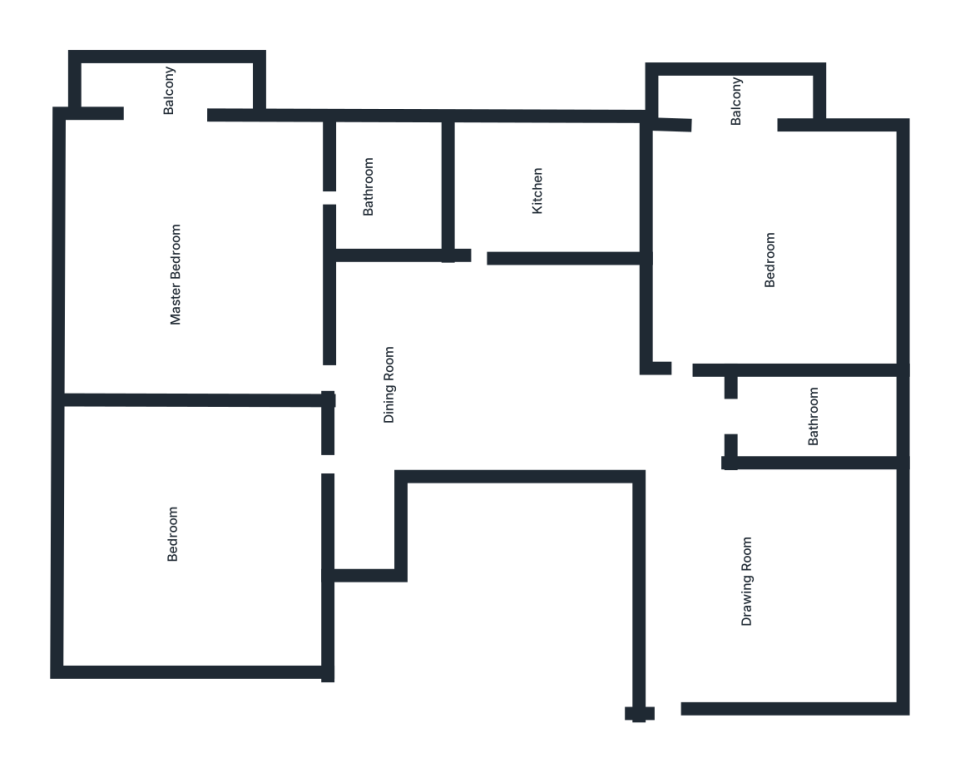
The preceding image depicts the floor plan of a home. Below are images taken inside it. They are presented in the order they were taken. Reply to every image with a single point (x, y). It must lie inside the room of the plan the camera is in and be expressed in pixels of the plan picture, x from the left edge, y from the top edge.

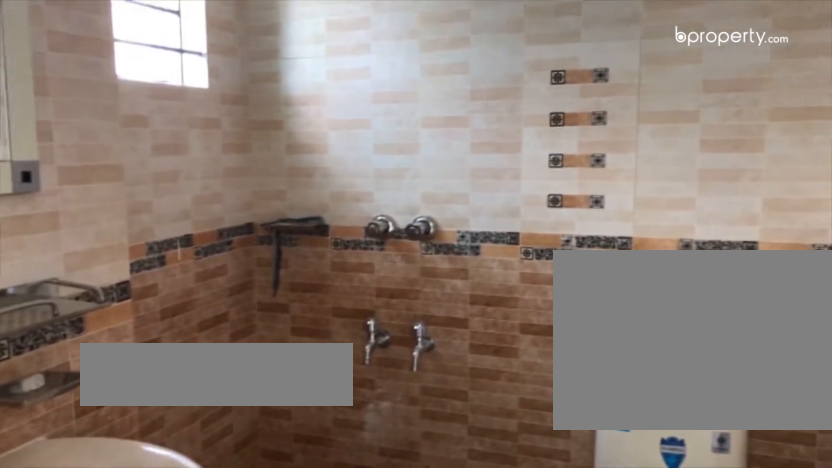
(381, 189)
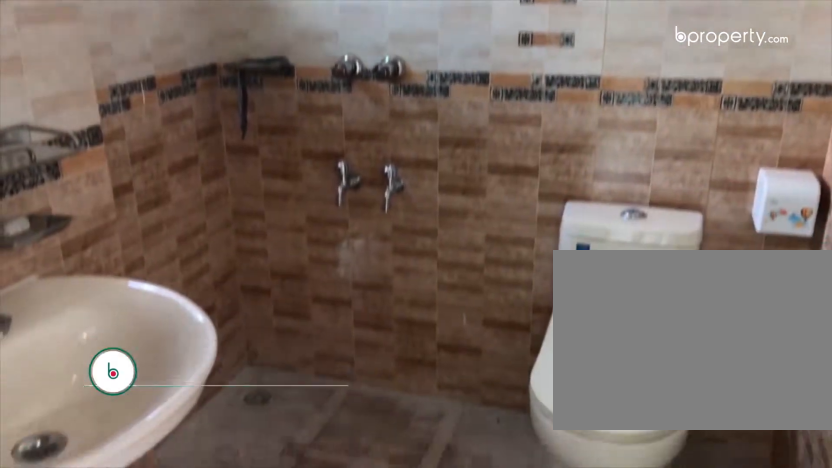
(381, 189)
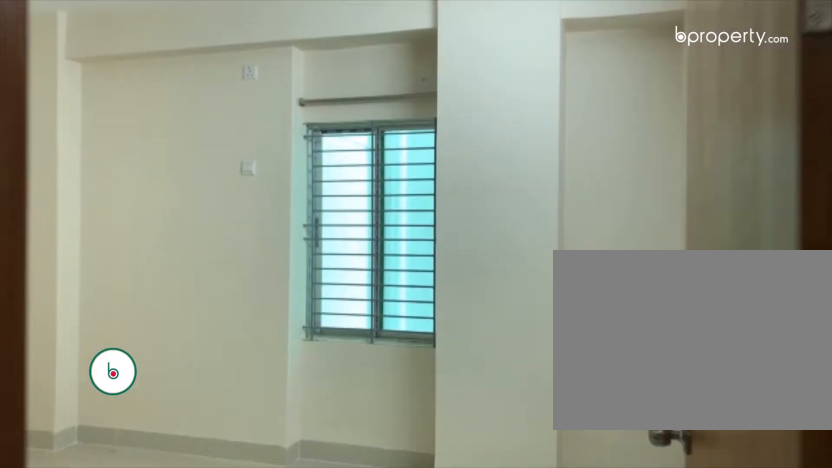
(340, 466)
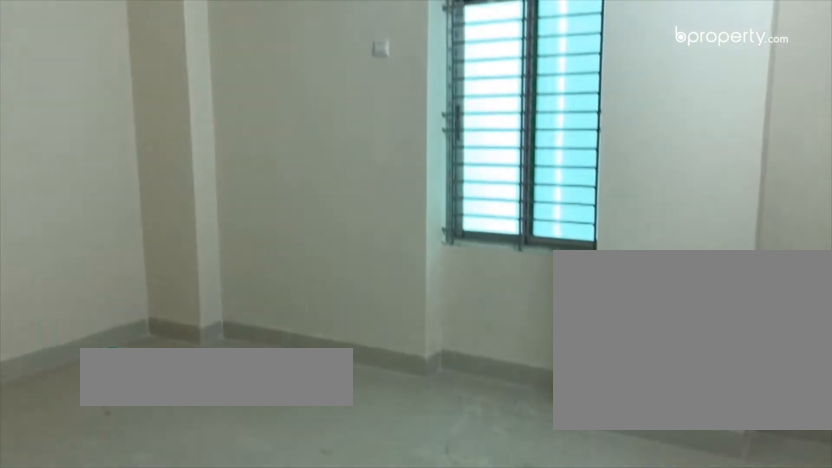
(202, 537)
